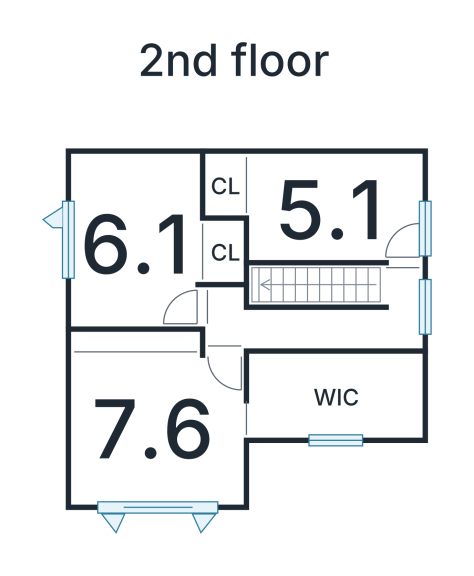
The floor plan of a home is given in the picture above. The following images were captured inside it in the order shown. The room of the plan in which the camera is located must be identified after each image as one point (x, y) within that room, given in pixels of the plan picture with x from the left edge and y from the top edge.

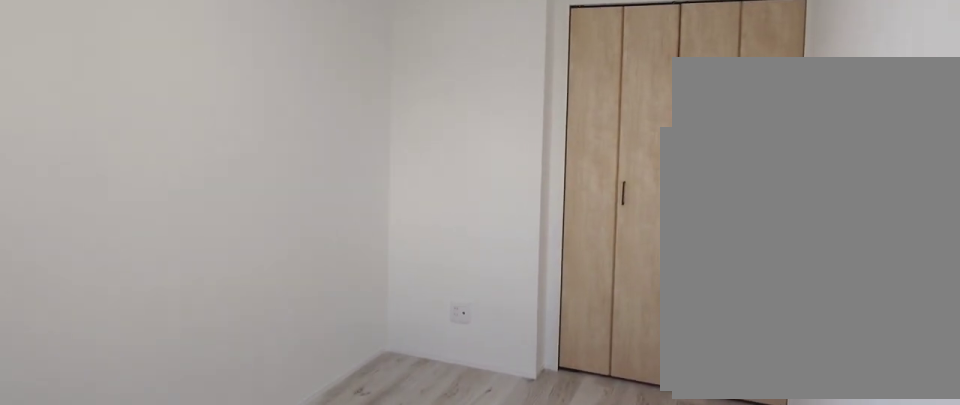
(338, 206)
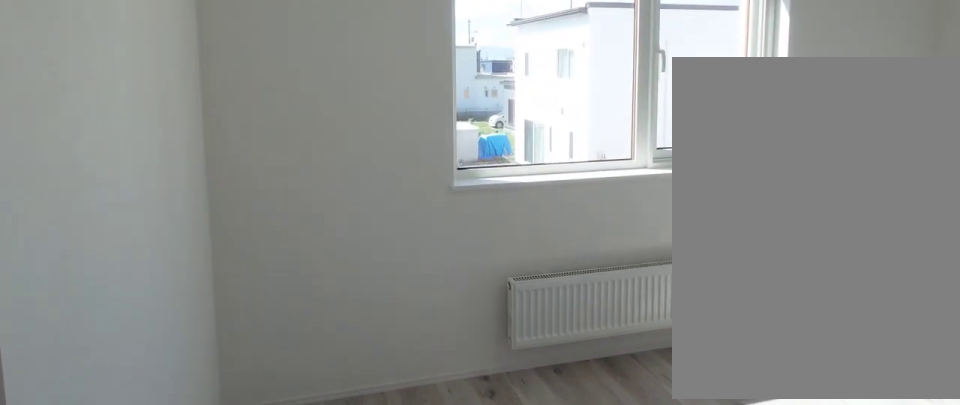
(130, 252)
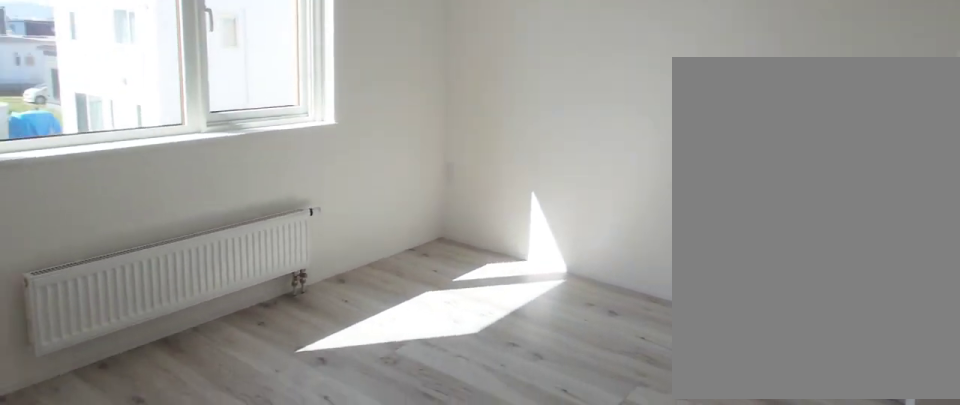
(130, 252)
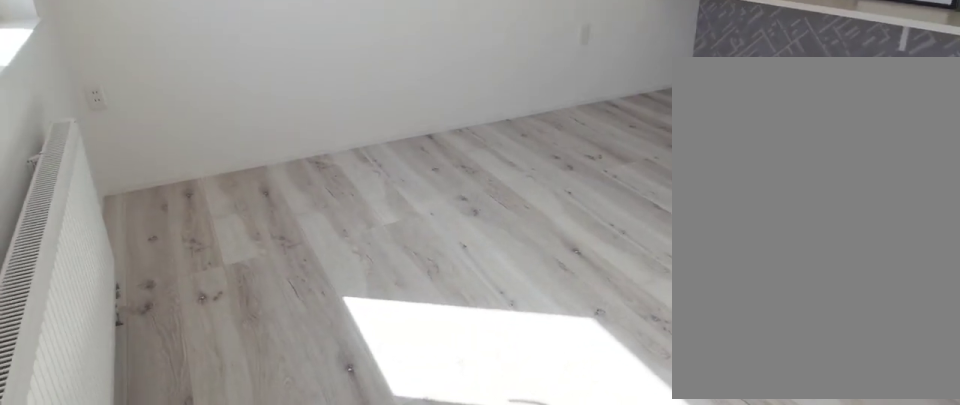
(158, 425)
